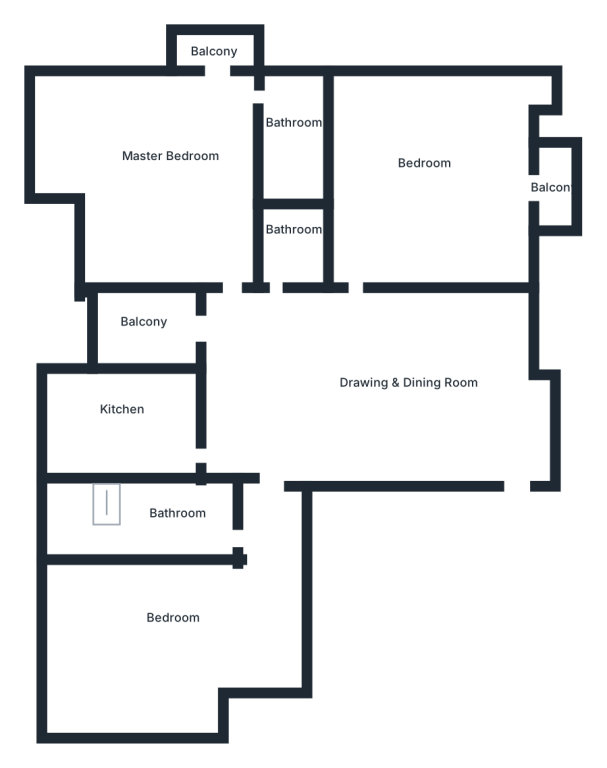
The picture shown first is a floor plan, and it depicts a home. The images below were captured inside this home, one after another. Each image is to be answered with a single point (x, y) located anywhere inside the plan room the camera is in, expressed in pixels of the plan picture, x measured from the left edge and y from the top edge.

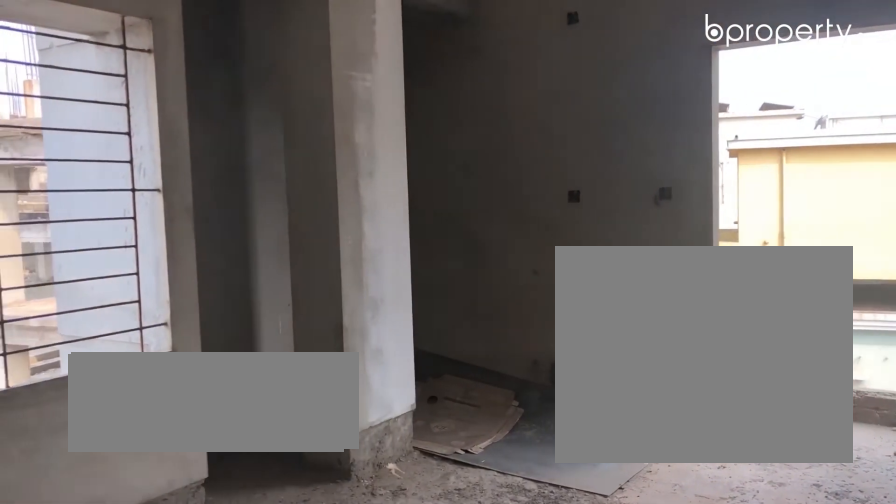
(163, 187)
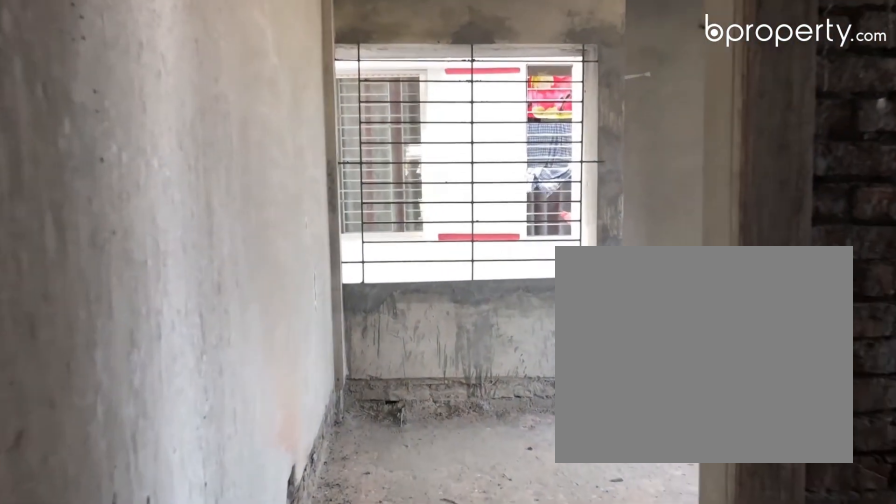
(273, 499)
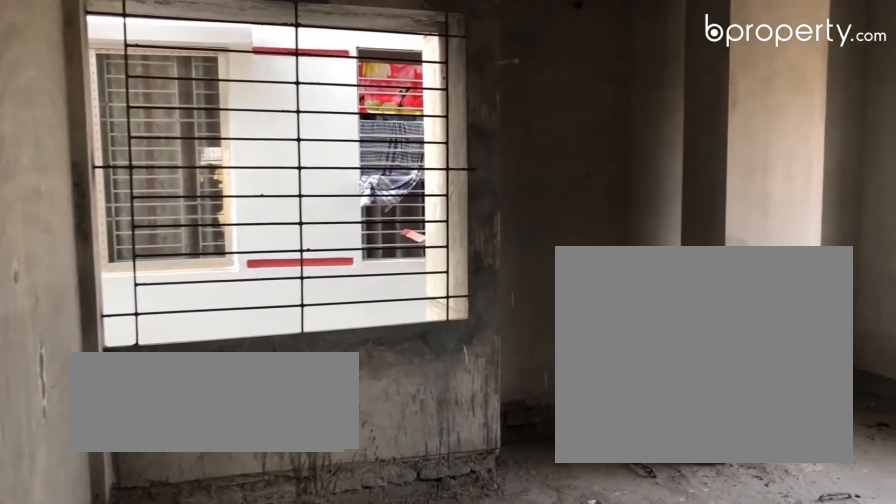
(184, 624)
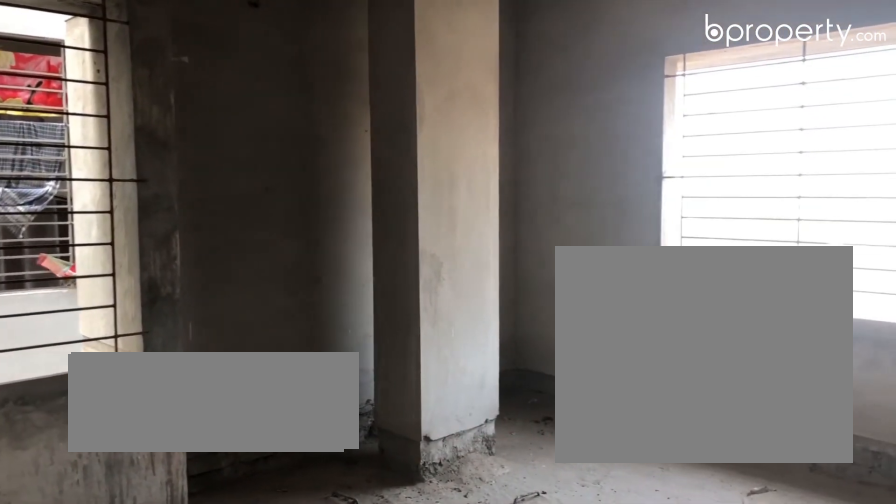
(184, 624)
